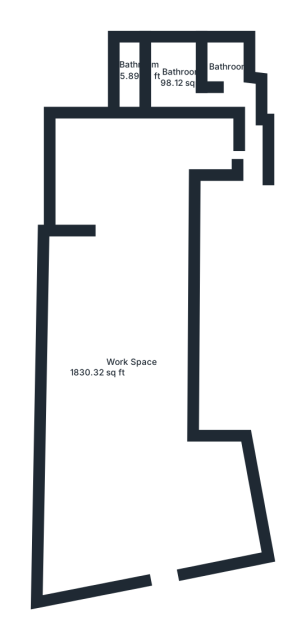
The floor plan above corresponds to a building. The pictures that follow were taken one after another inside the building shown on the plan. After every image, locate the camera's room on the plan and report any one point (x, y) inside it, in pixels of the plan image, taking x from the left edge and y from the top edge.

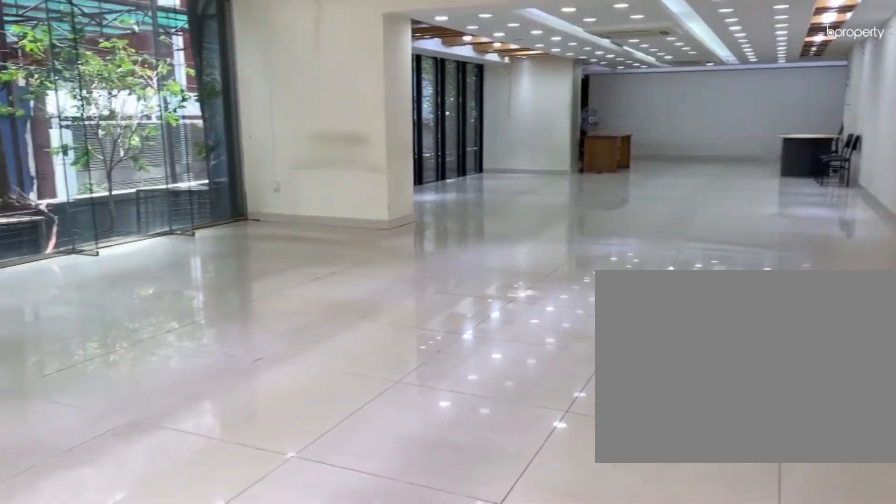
(123, 495)
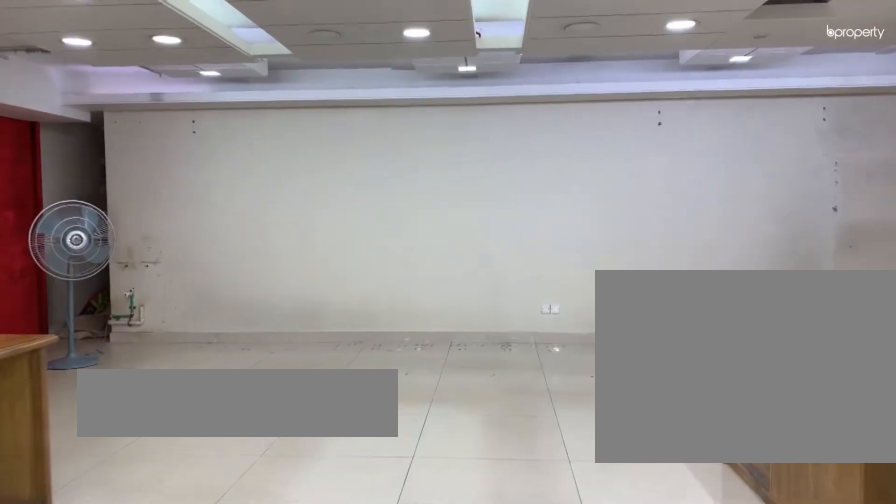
(118, 322)
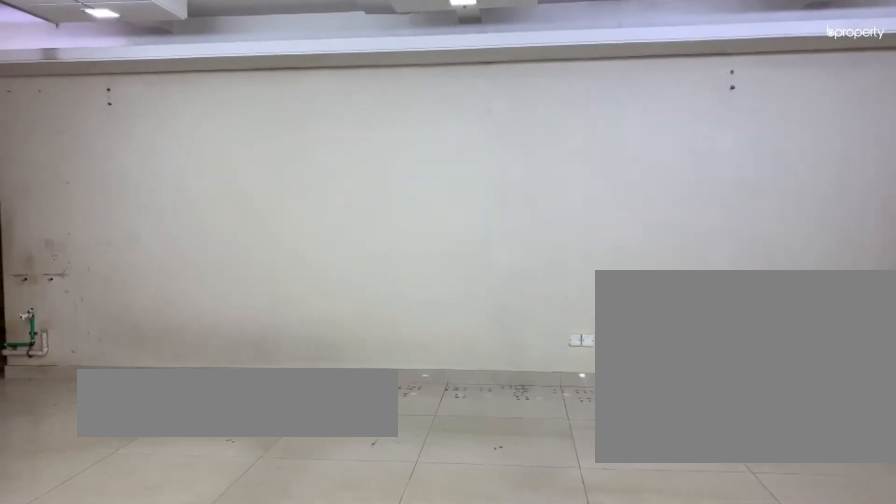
(128, 177)
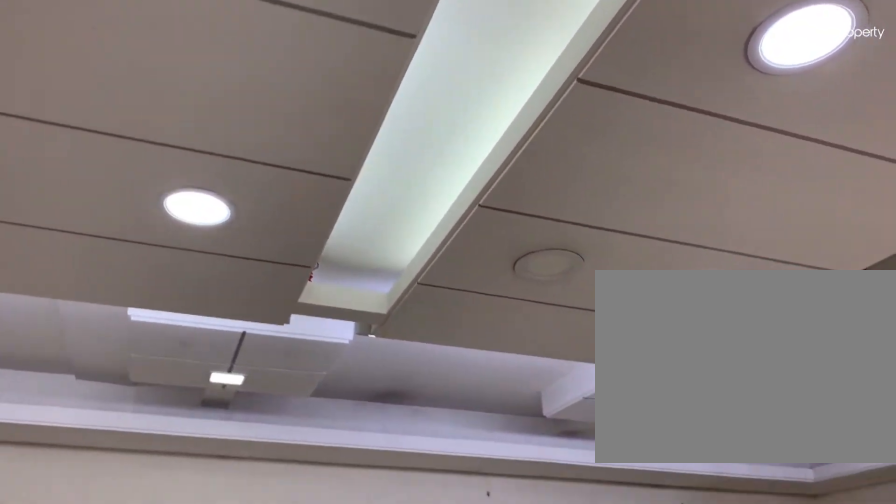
(148, 157)
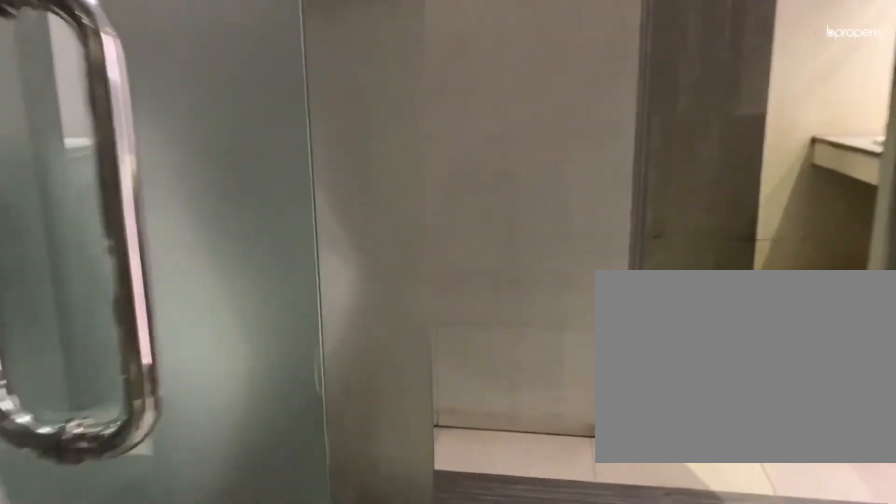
(171, 76)
